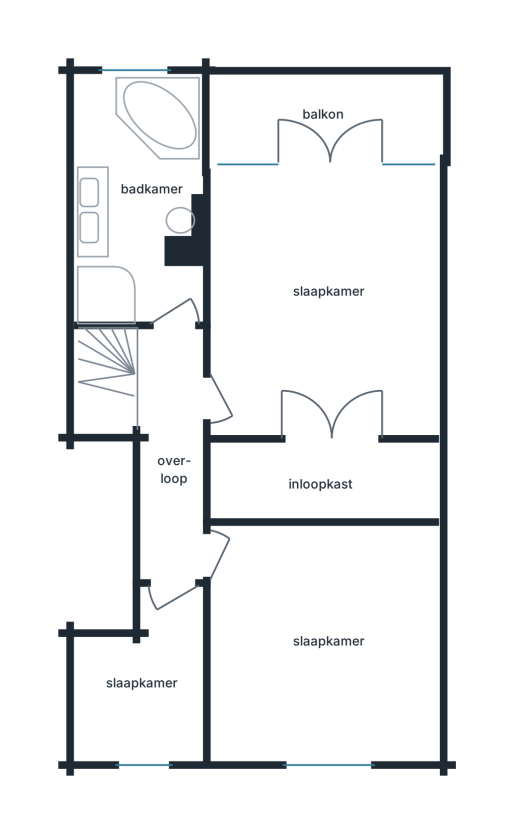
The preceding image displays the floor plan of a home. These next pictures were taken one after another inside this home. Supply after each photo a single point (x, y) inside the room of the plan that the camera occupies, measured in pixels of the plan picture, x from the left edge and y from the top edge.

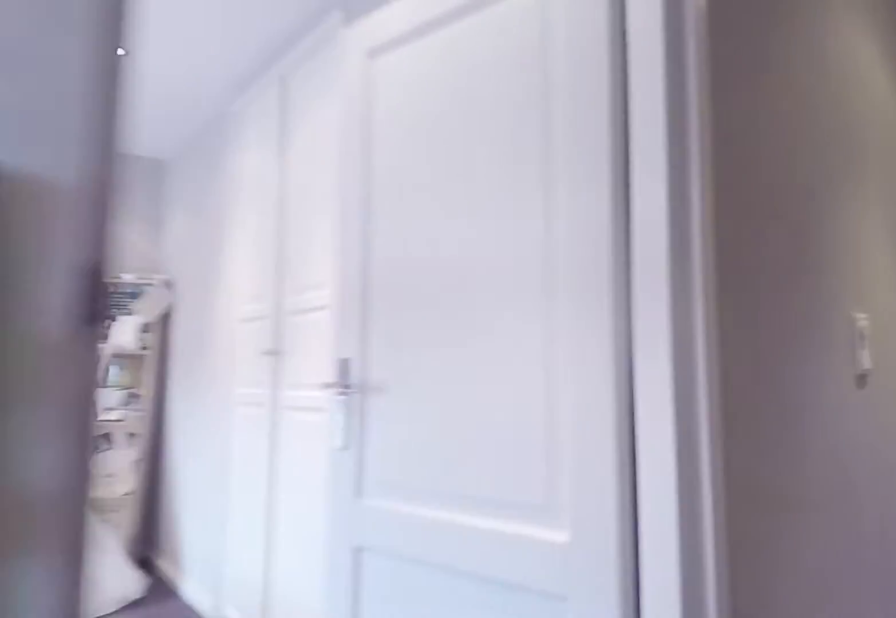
(172, 451)
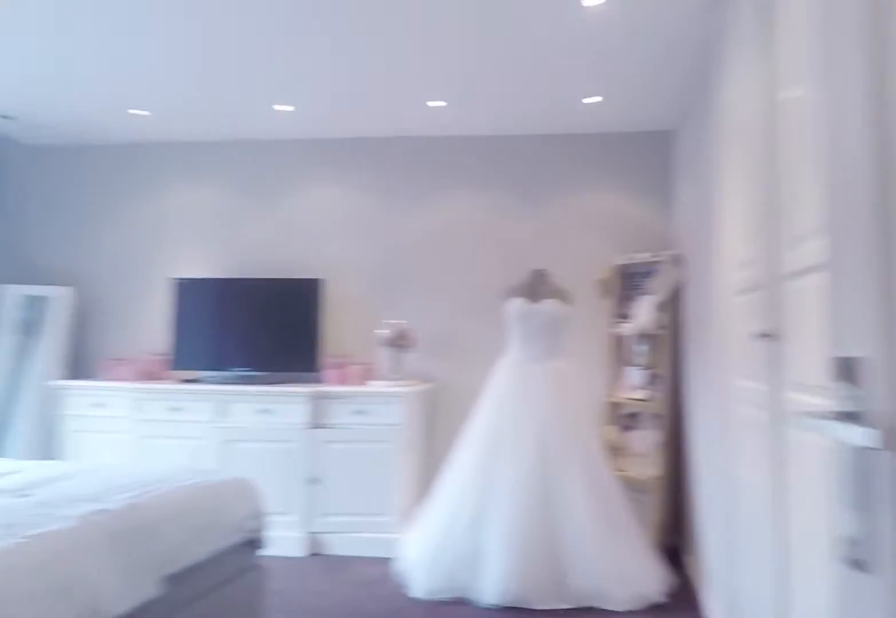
(324, 354)
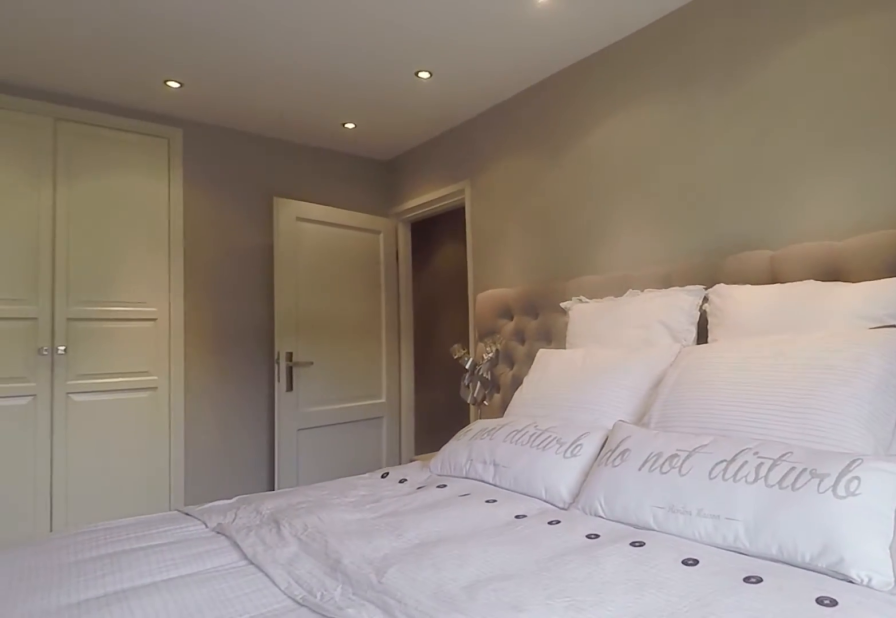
(324, 354)
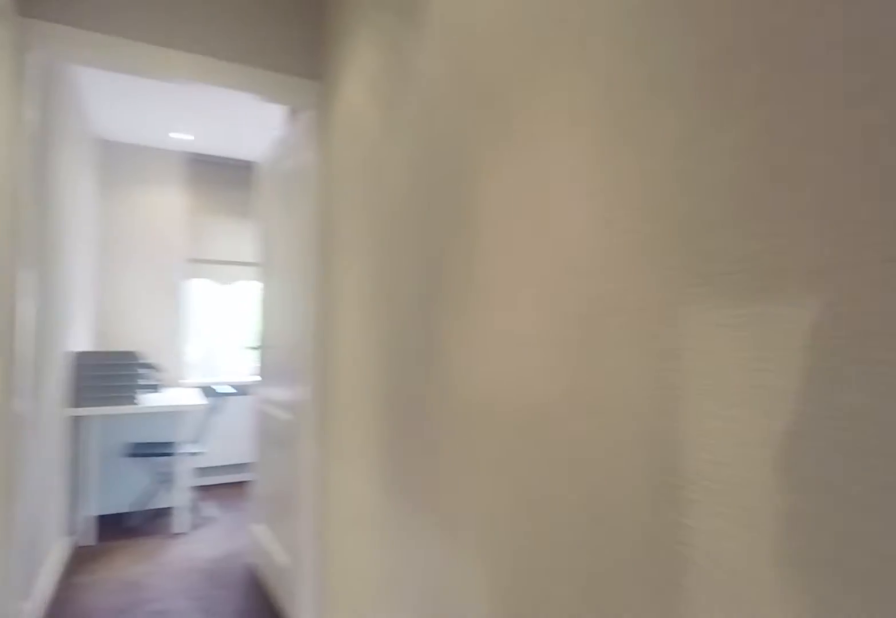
(172, 451)
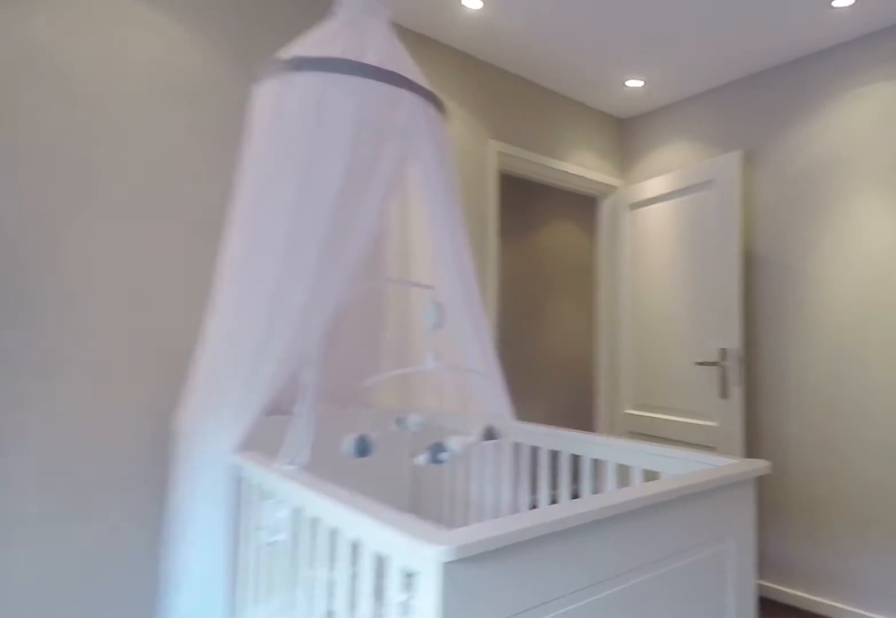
(259, 678)
